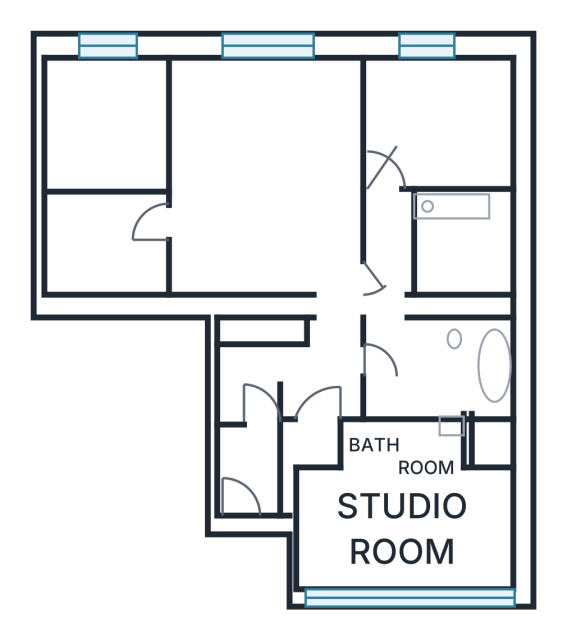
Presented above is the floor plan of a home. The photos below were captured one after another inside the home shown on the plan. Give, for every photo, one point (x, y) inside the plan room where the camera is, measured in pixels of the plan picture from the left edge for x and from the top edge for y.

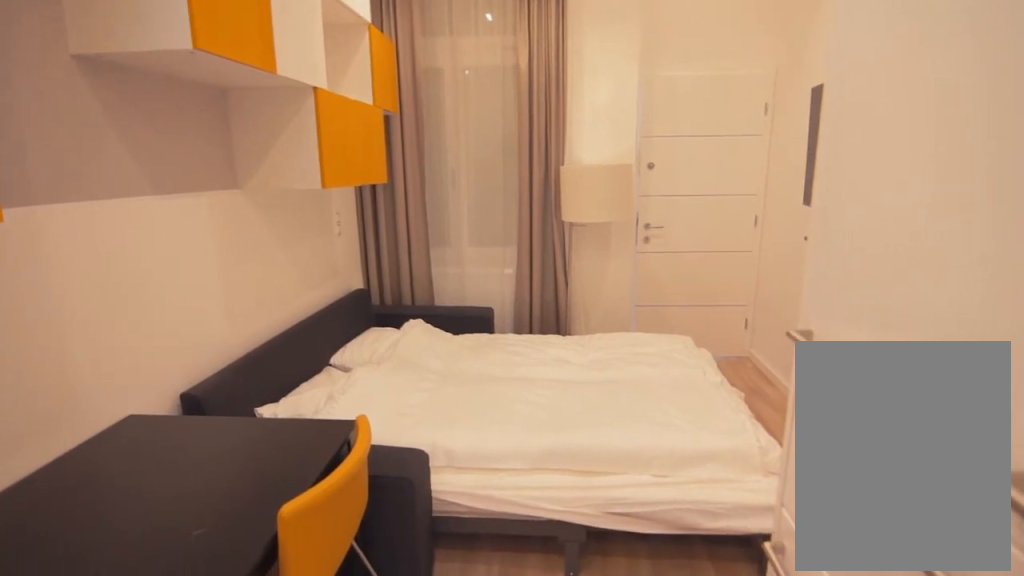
(400, 504)
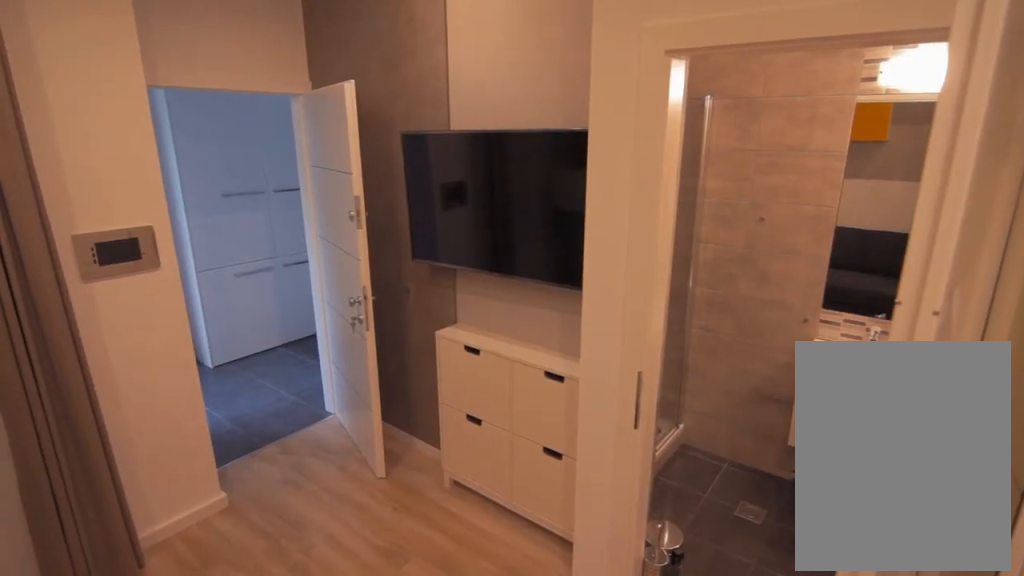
(397, 522)
